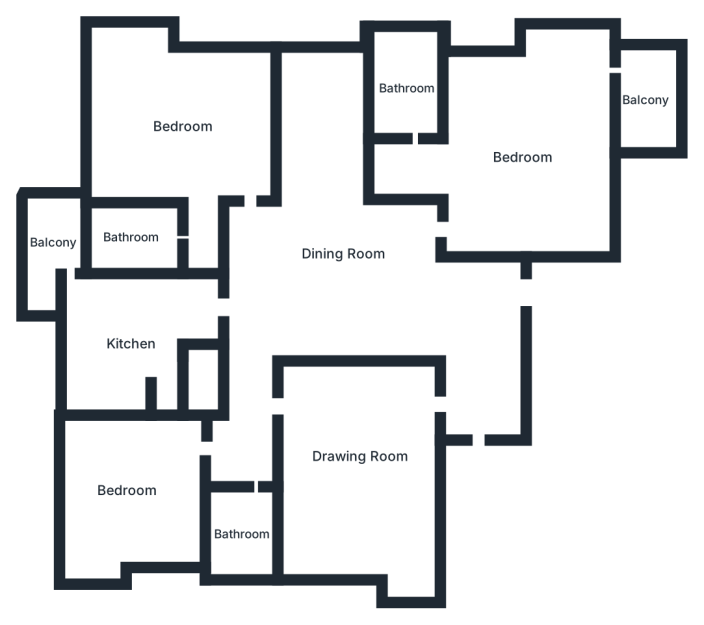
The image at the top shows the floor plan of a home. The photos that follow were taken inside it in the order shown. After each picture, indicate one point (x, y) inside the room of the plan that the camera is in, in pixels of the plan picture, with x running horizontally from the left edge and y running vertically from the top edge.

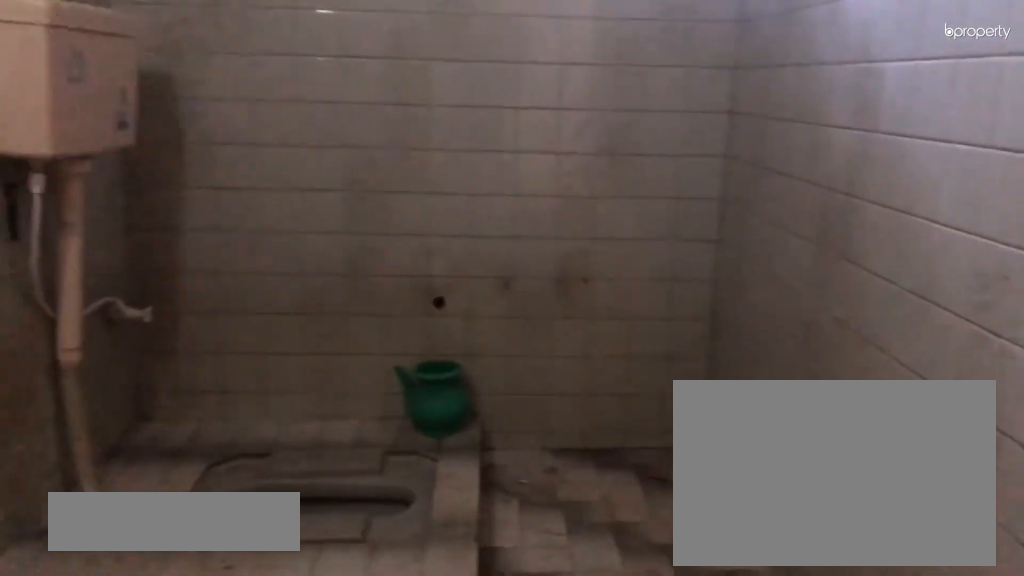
(406, 91)
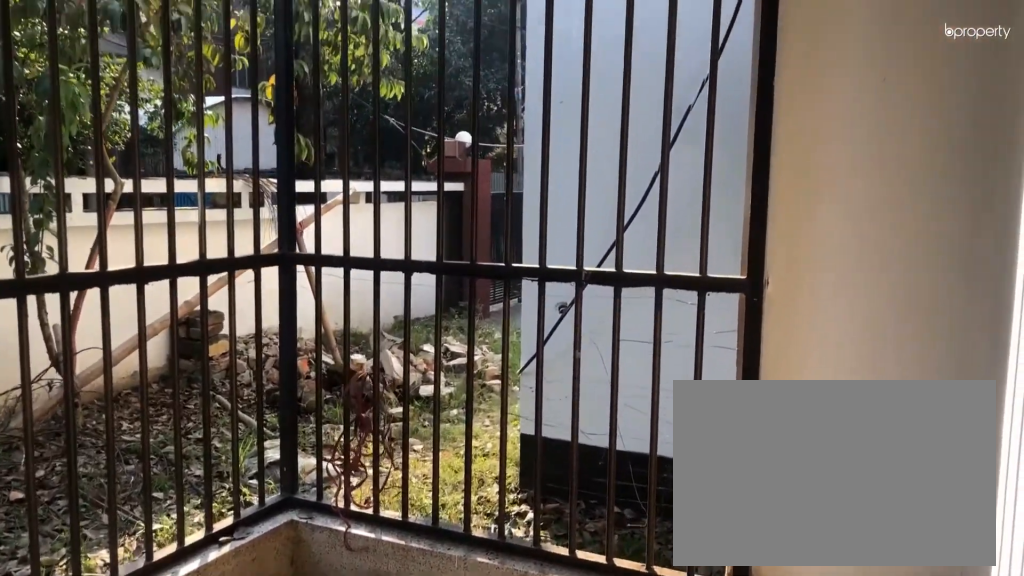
(649, 96)
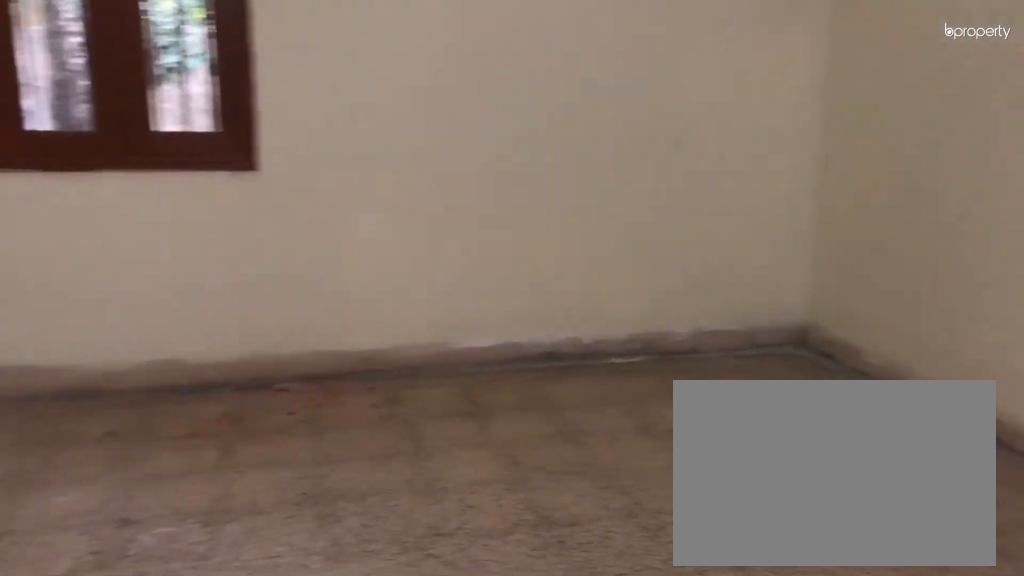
(182, 132)
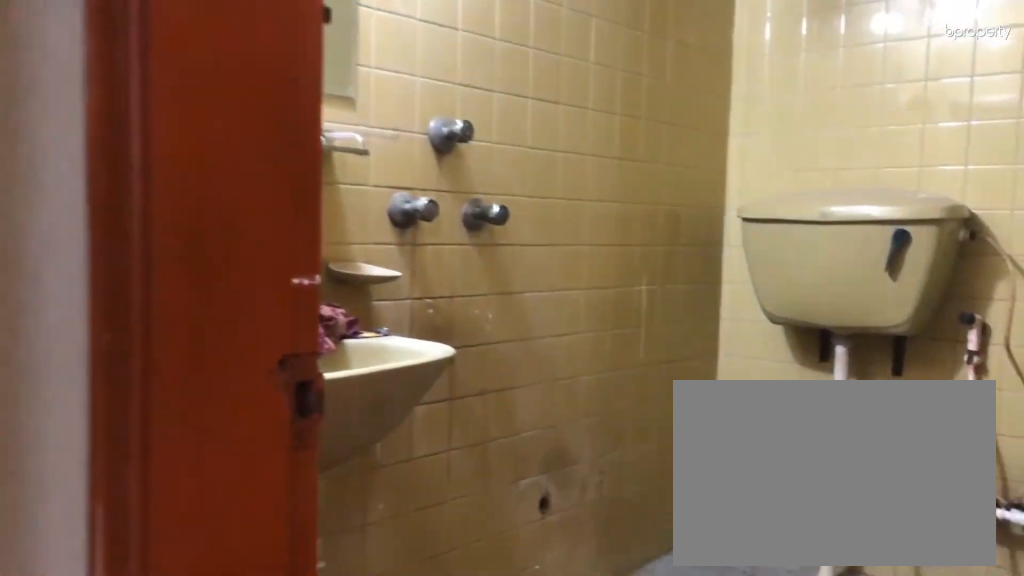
(131, 237)
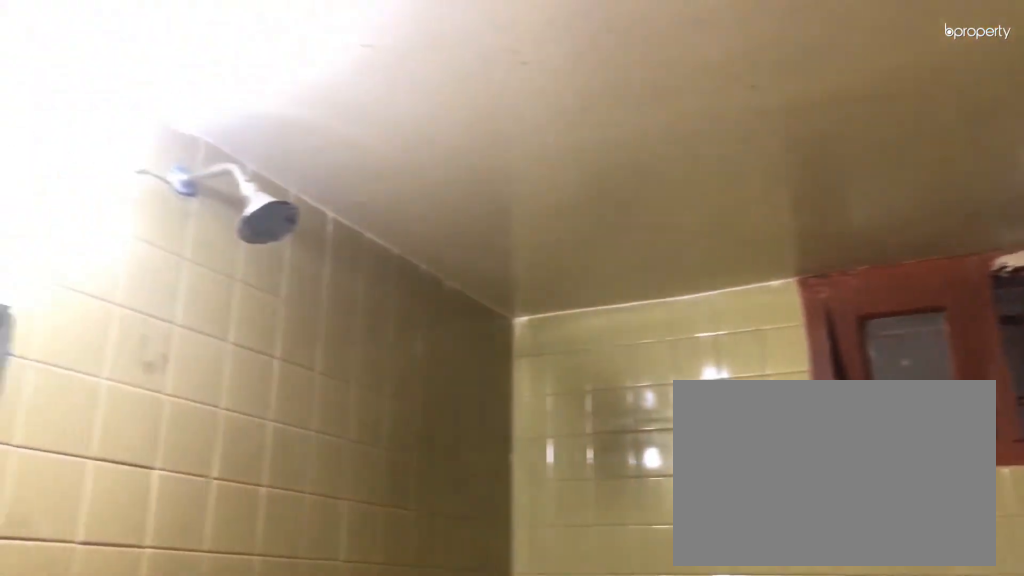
(131, 237)
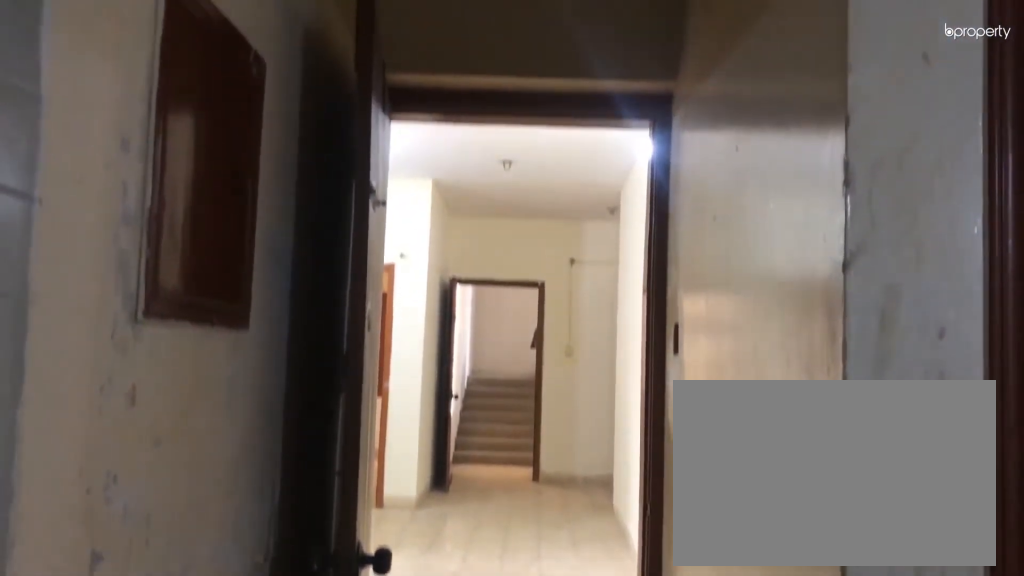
(127, 352)
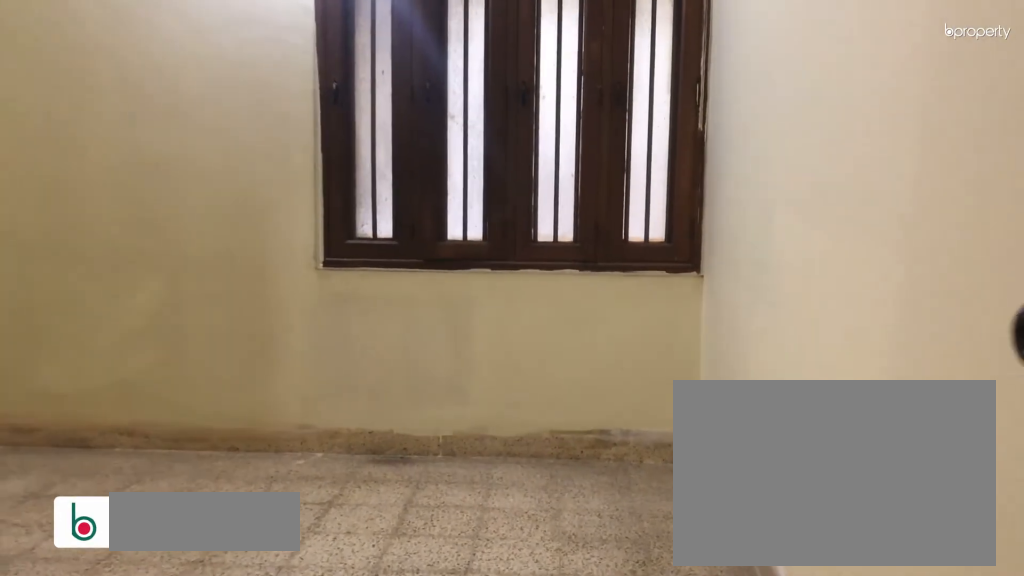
(131, 489)
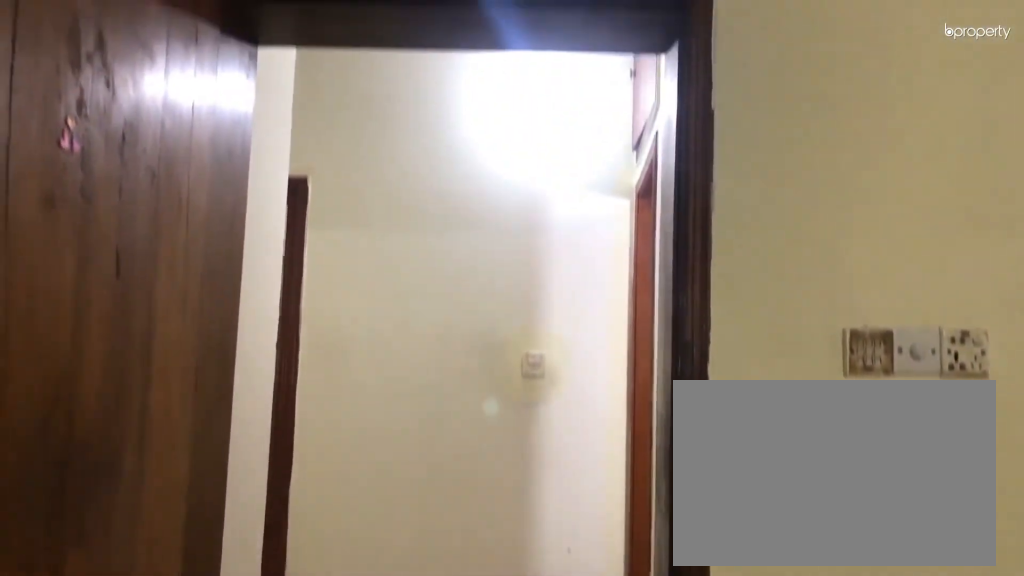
(131, 489)
